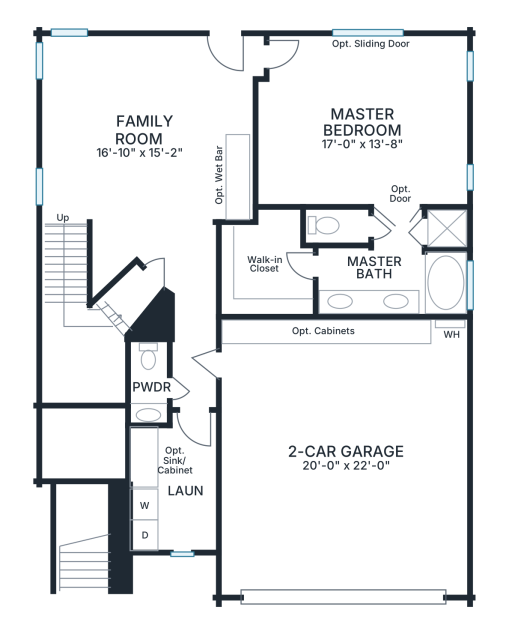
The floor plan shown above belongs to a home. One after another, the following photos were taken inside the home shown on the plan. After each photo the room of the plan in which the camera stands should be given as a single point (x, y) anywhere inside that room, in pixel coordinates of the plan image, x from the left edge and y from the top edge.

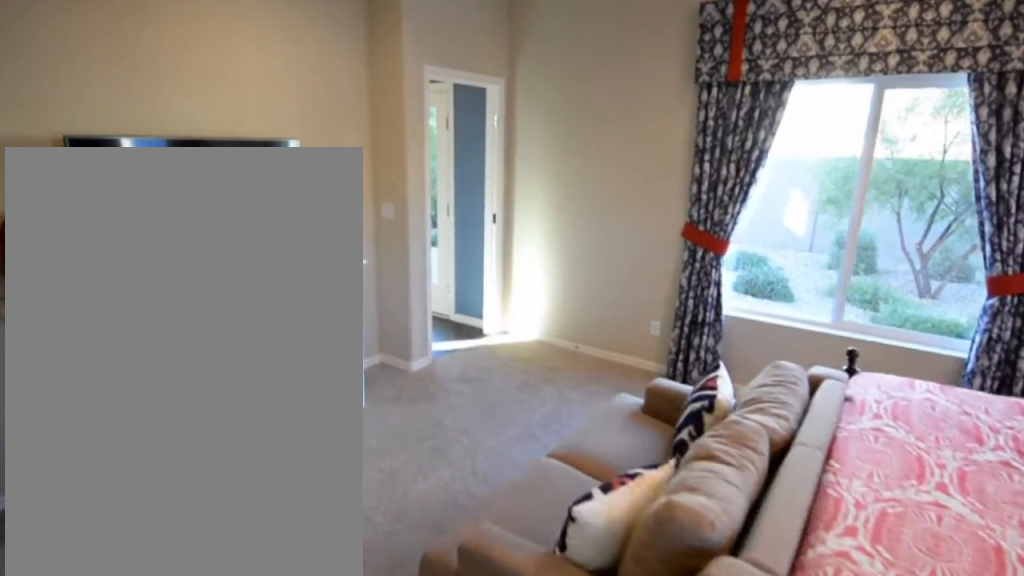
(361, 120)
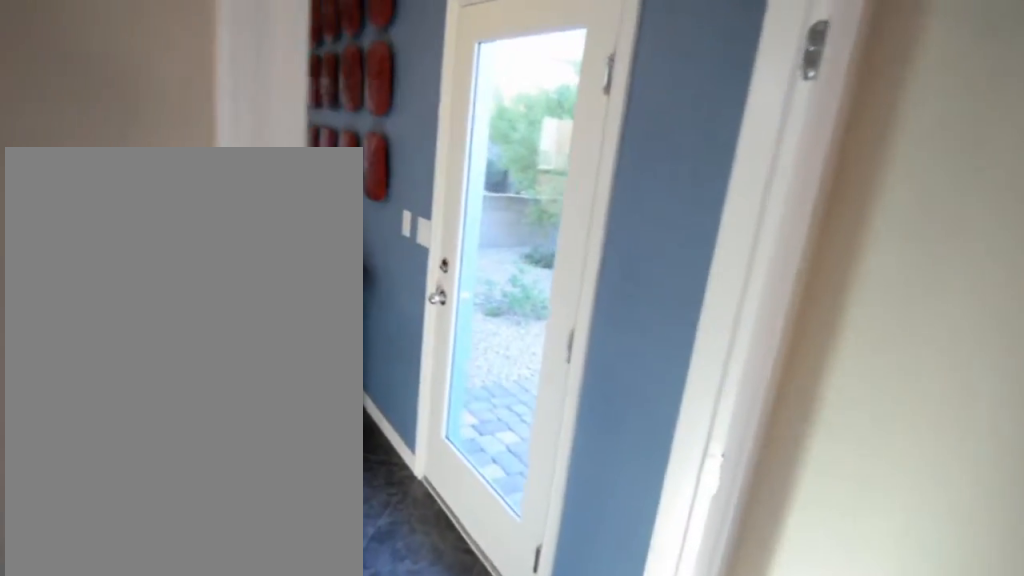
(361, 120)
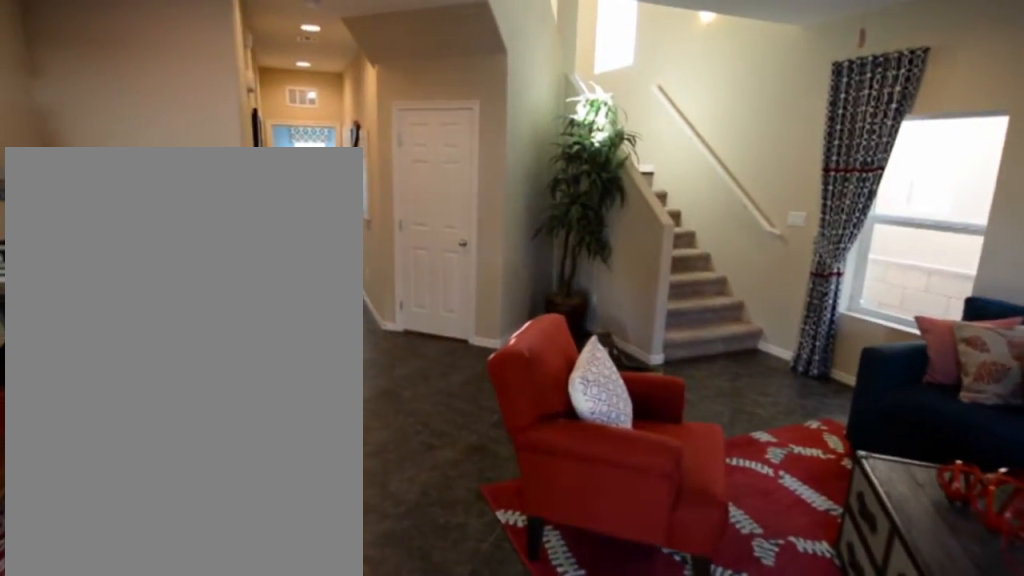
(148, 130)
